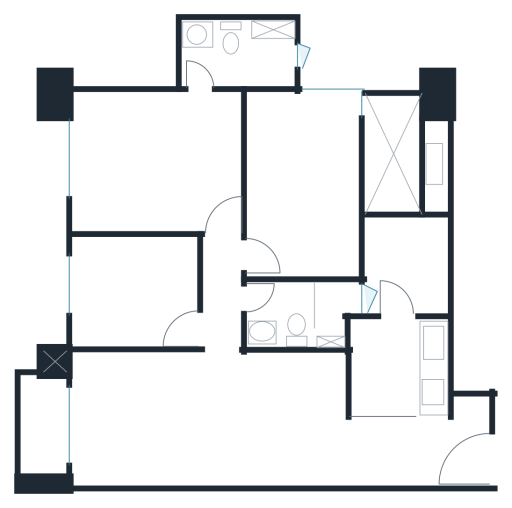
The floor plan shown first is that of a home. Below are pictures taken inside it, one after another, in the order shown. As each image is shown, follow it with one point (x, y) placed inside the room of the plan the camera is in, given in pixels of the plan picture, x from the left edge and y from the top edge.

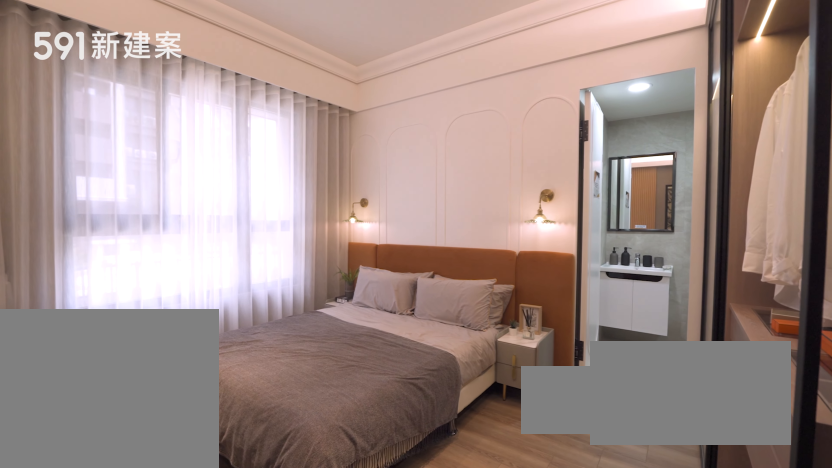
(154, 160)
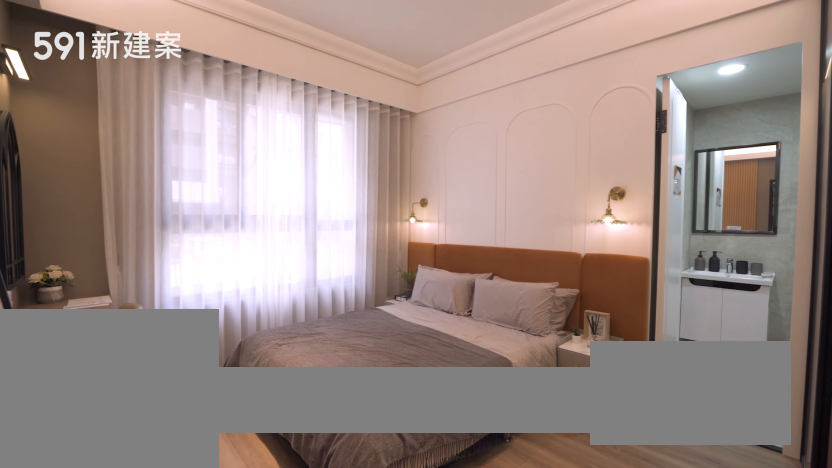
(154, 160)
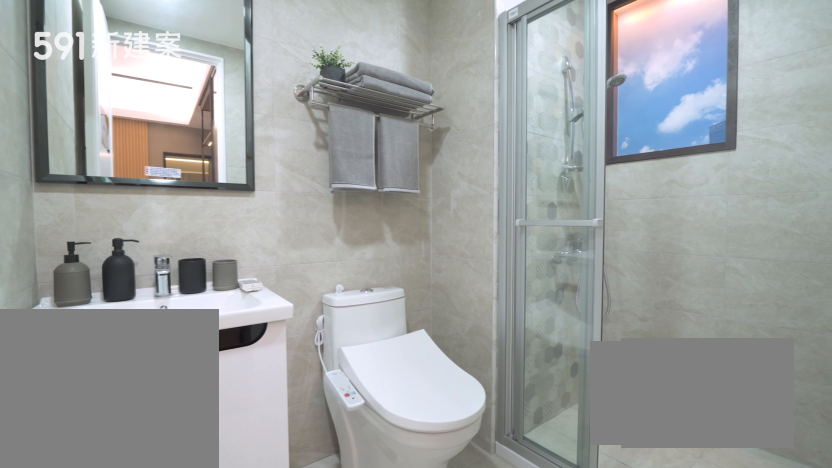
(235, 56)
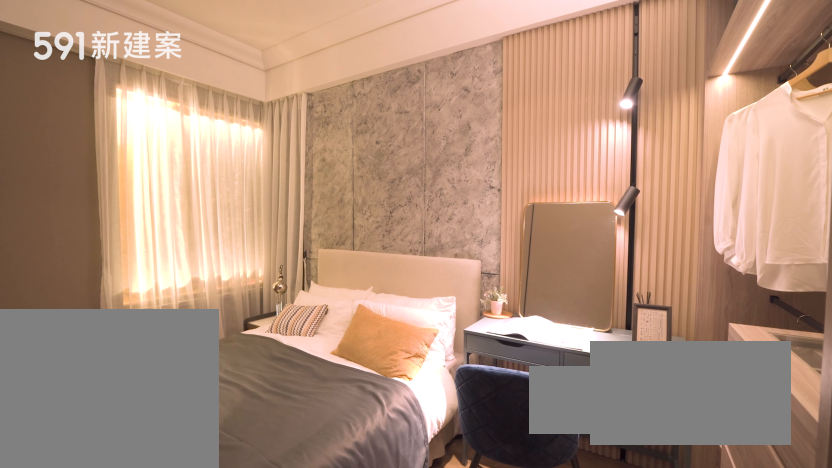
(303, 182)
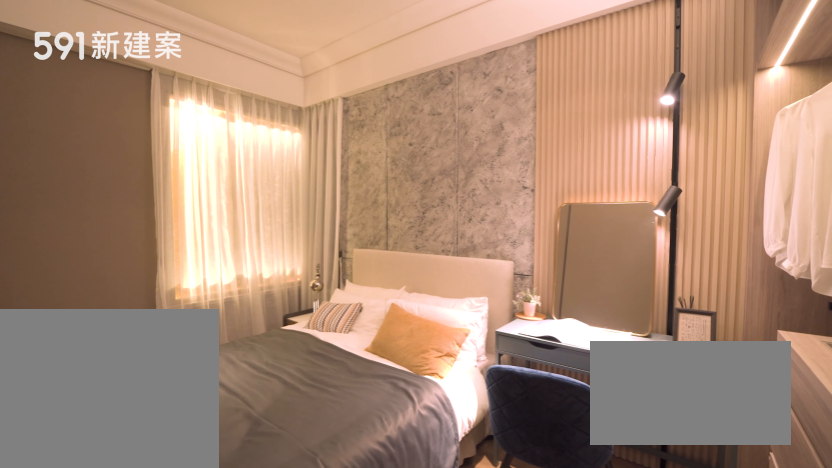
(303, 182)
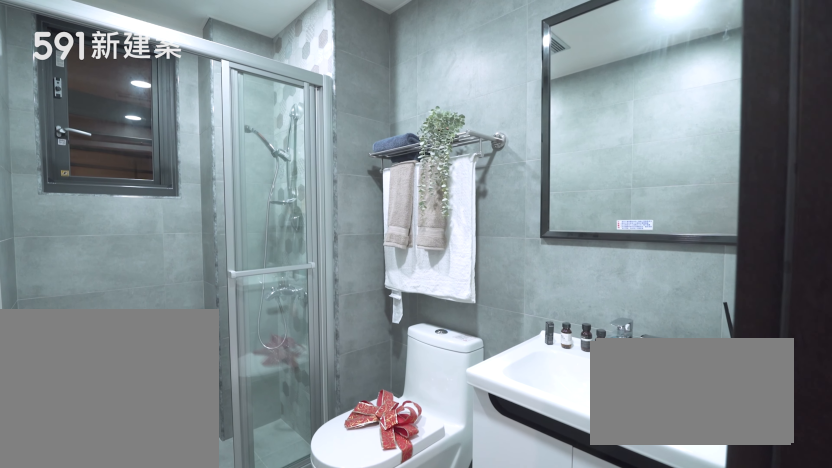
(299, 312)
